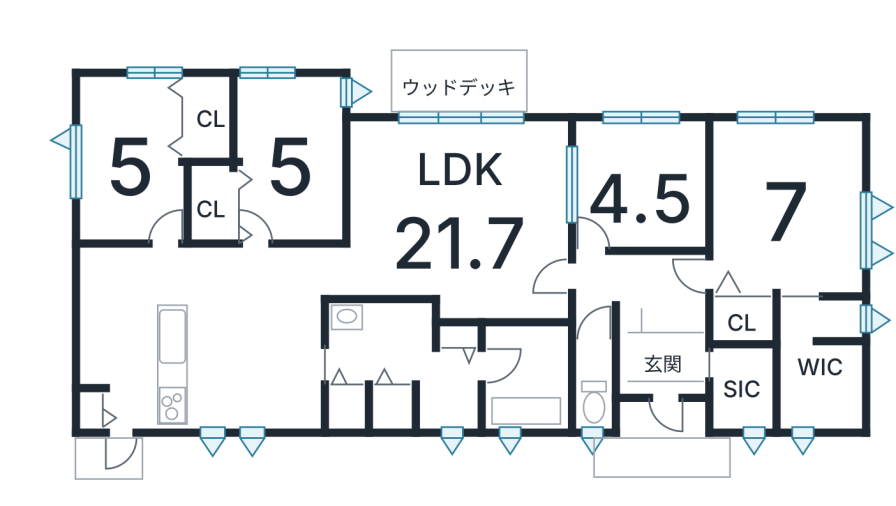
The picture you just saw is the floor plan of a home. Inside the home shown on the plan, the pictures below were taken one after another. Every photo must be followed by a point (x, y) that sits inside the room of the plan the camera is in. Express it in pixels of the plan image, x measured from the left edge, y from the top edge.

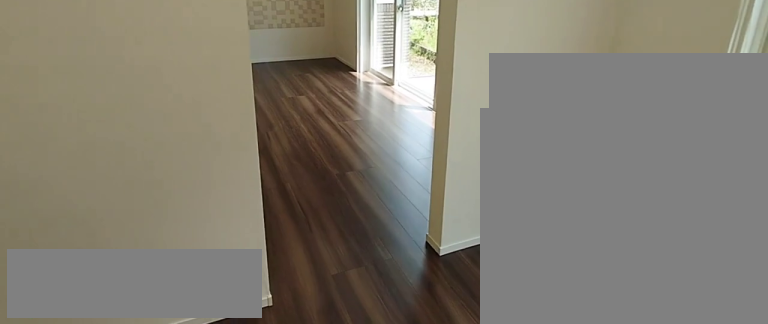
(646, 191)
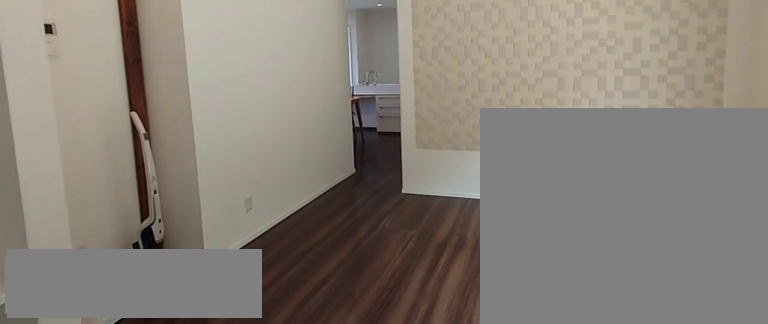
(461, 221)
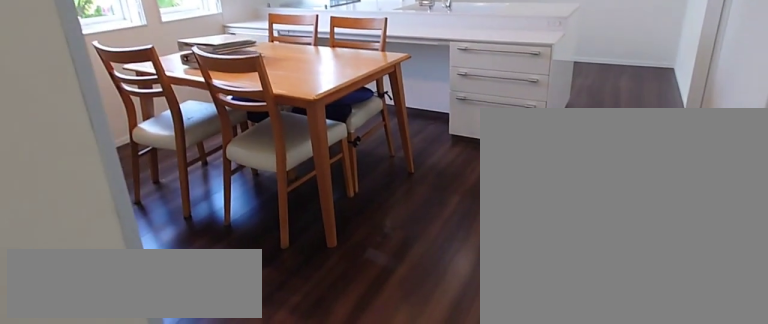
(259, 263)
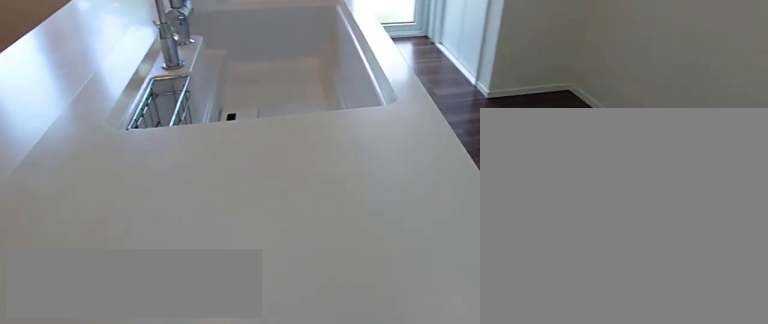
(83, 290)
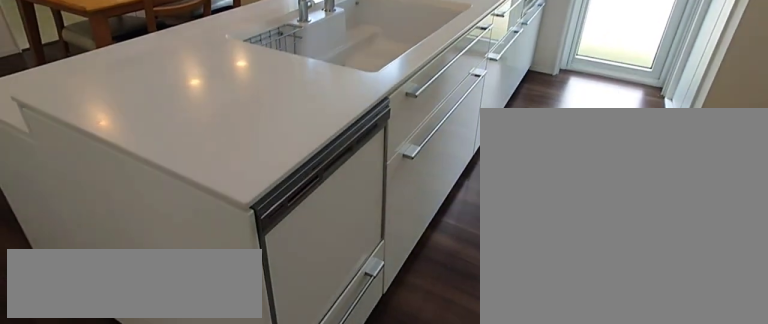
(83, 290)
